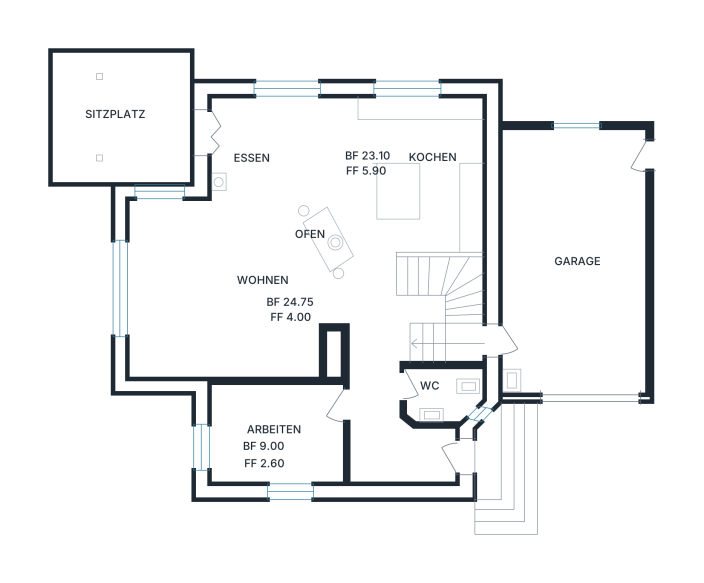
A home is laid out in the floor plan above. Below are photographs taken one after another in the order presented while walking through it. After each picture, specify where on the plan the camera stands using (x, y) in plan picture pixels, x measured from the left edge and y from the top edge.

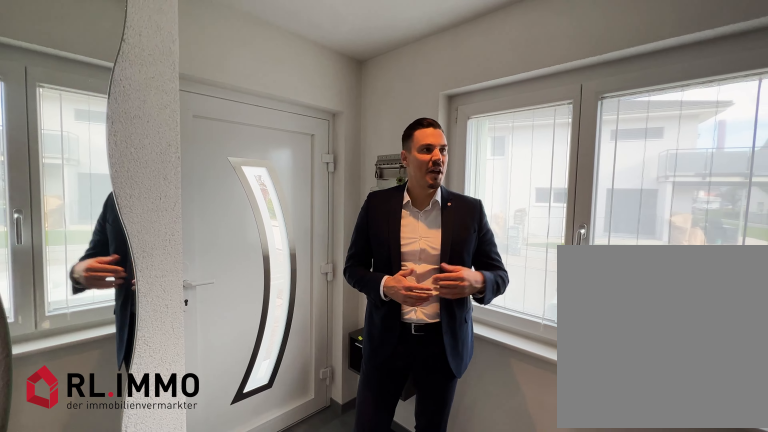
(459, 478)
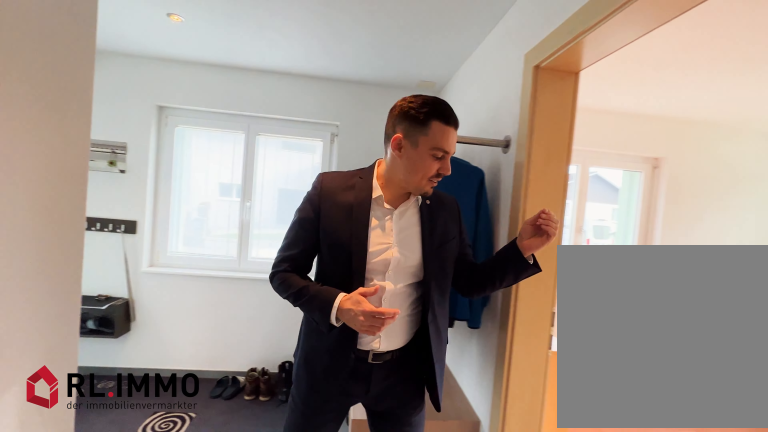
(393, 472)
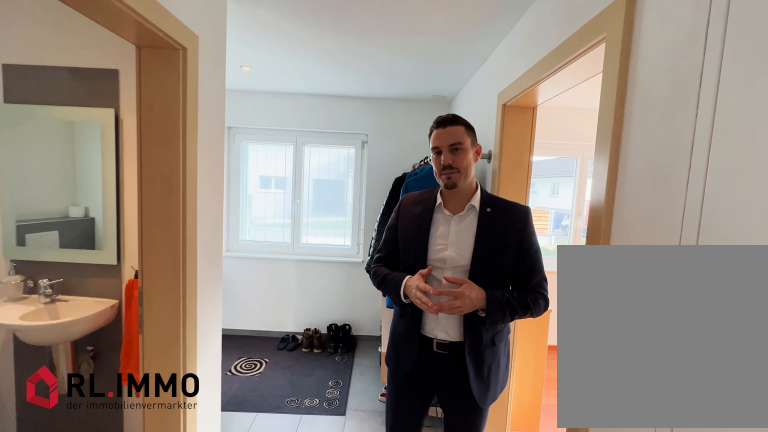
(377, 418)
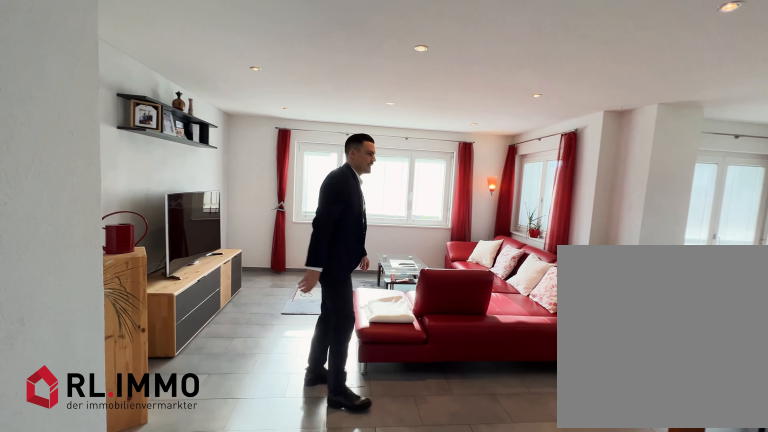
(287, 337)
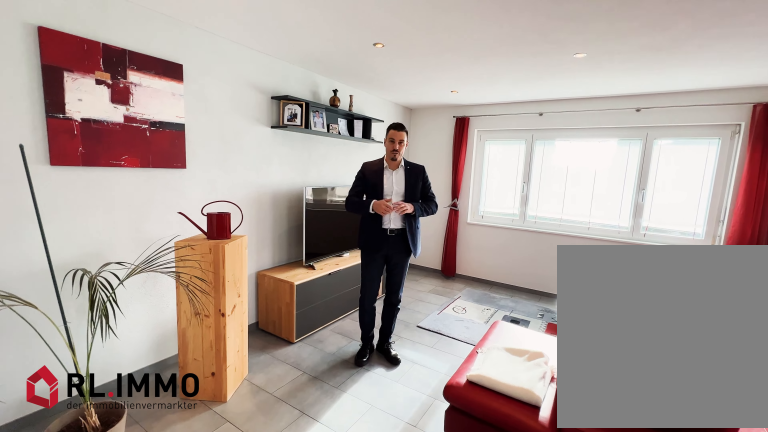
(287, 337)
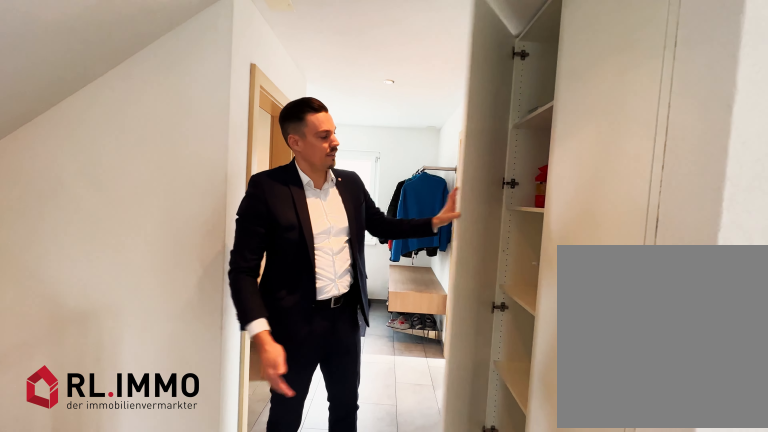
(362, 343)
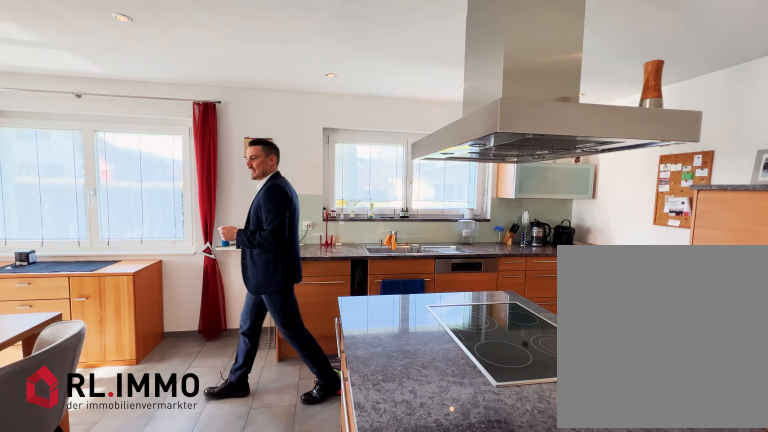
(408, 195)
